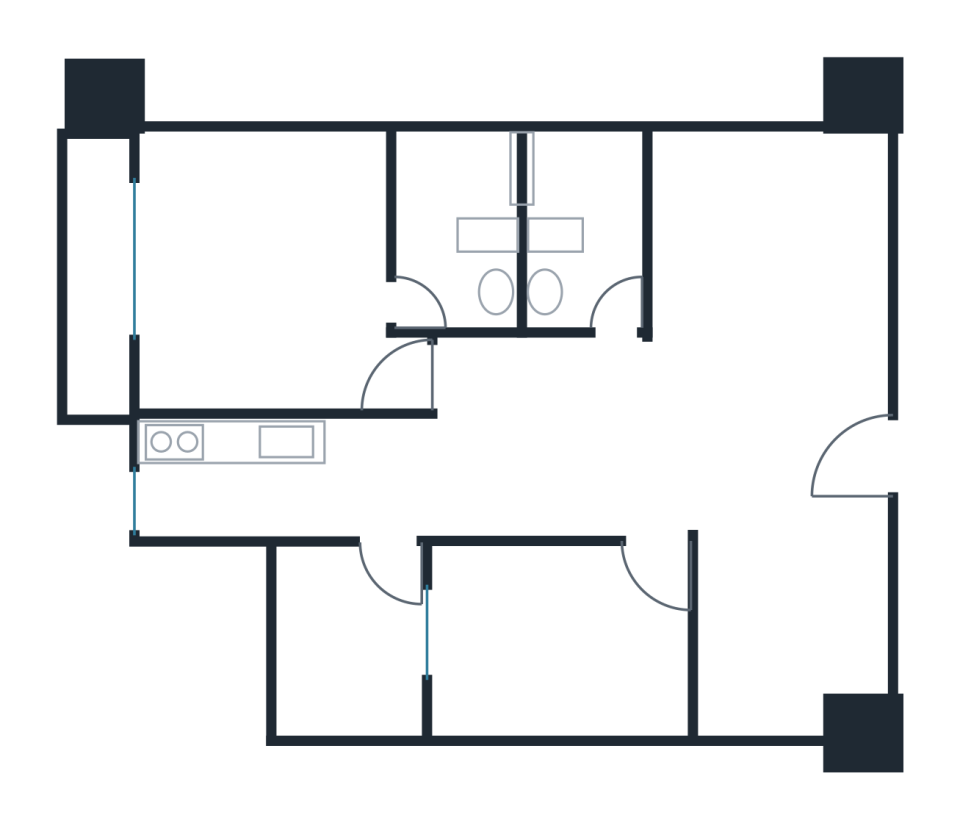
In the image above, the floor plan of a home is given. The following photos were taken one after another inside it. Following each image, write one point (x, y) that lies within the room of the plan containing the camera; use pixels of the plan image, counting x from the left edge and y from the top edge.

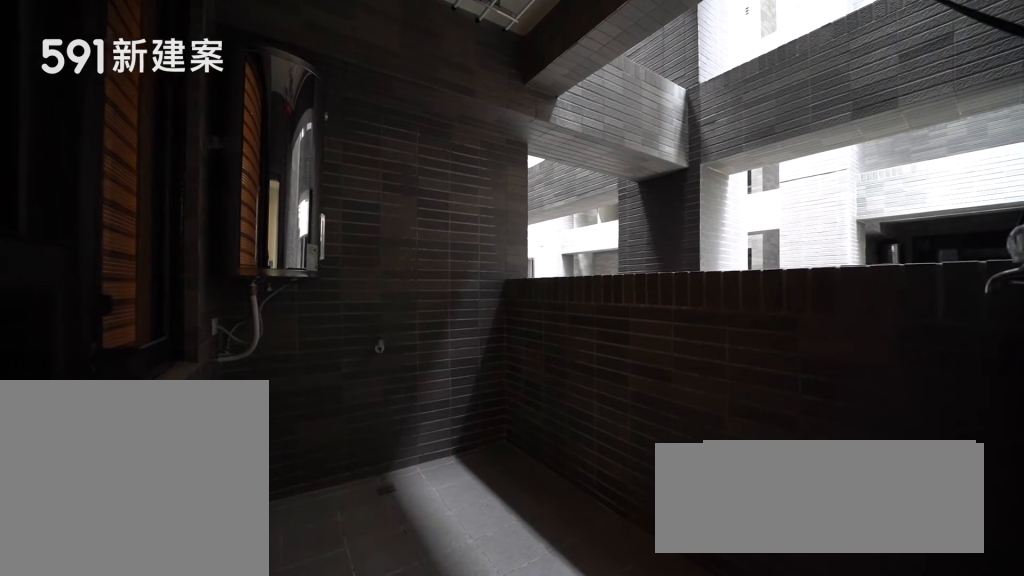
(347, 647)
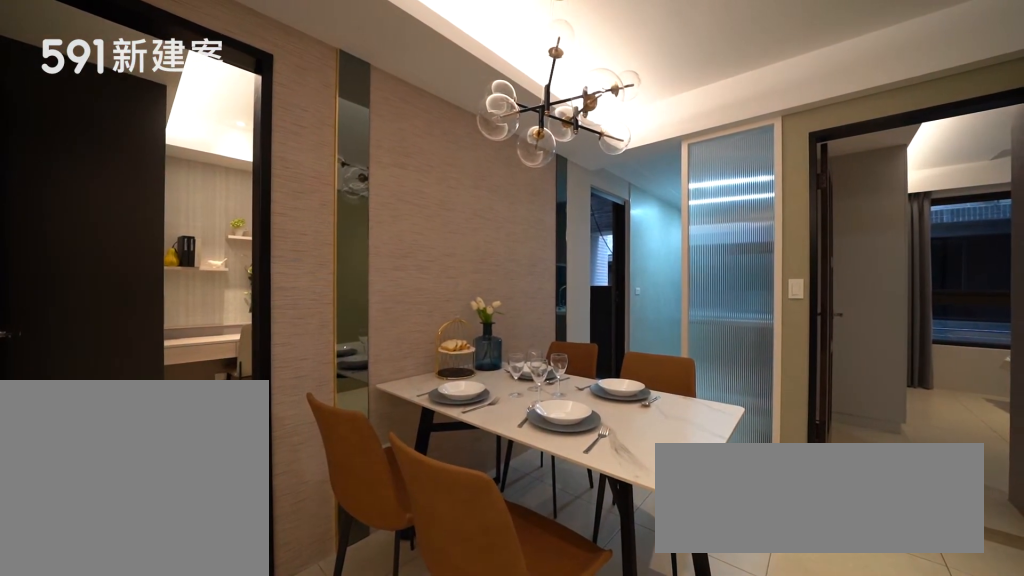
(538, 466)
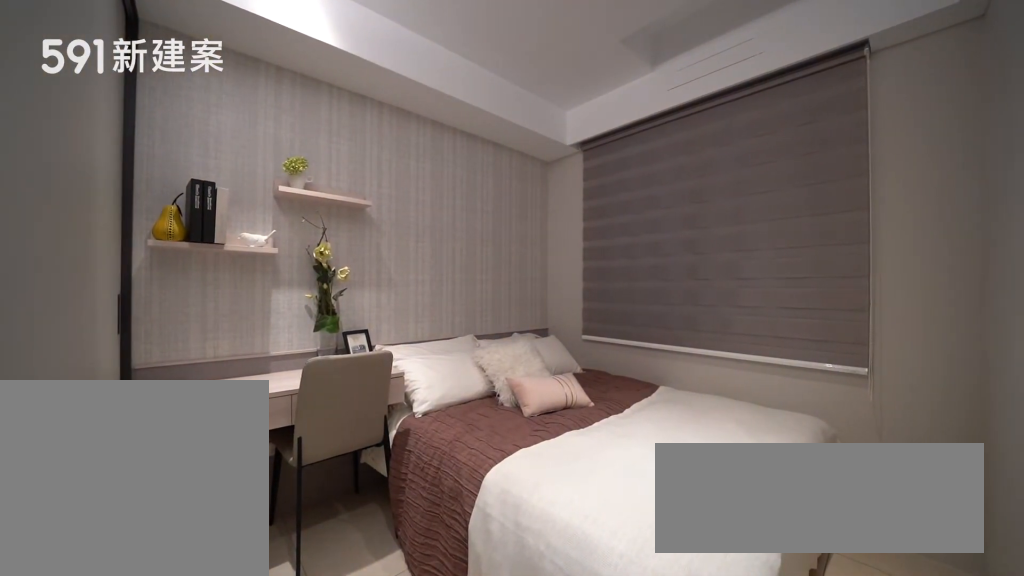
(556, 639)
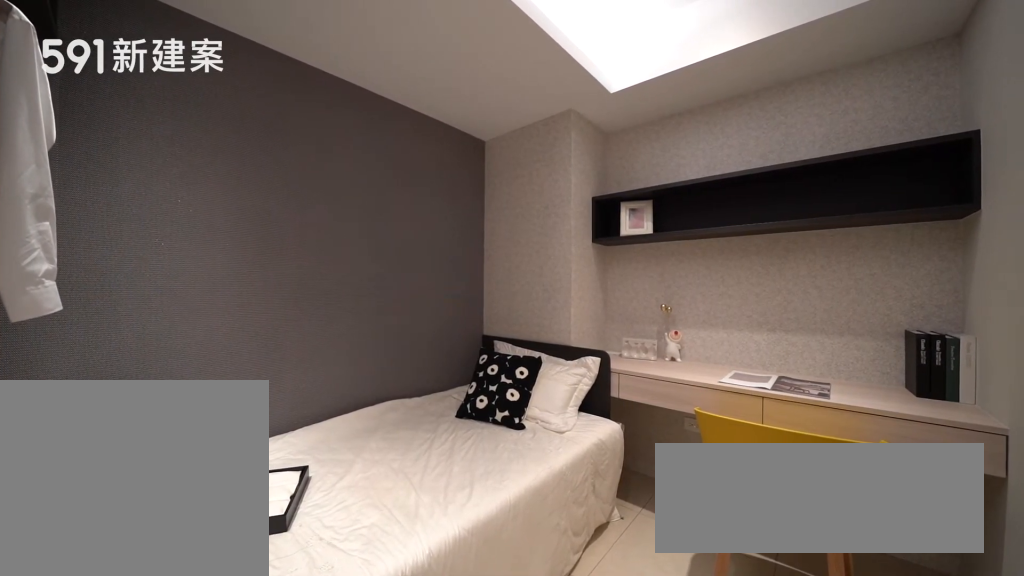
(798, 639)
